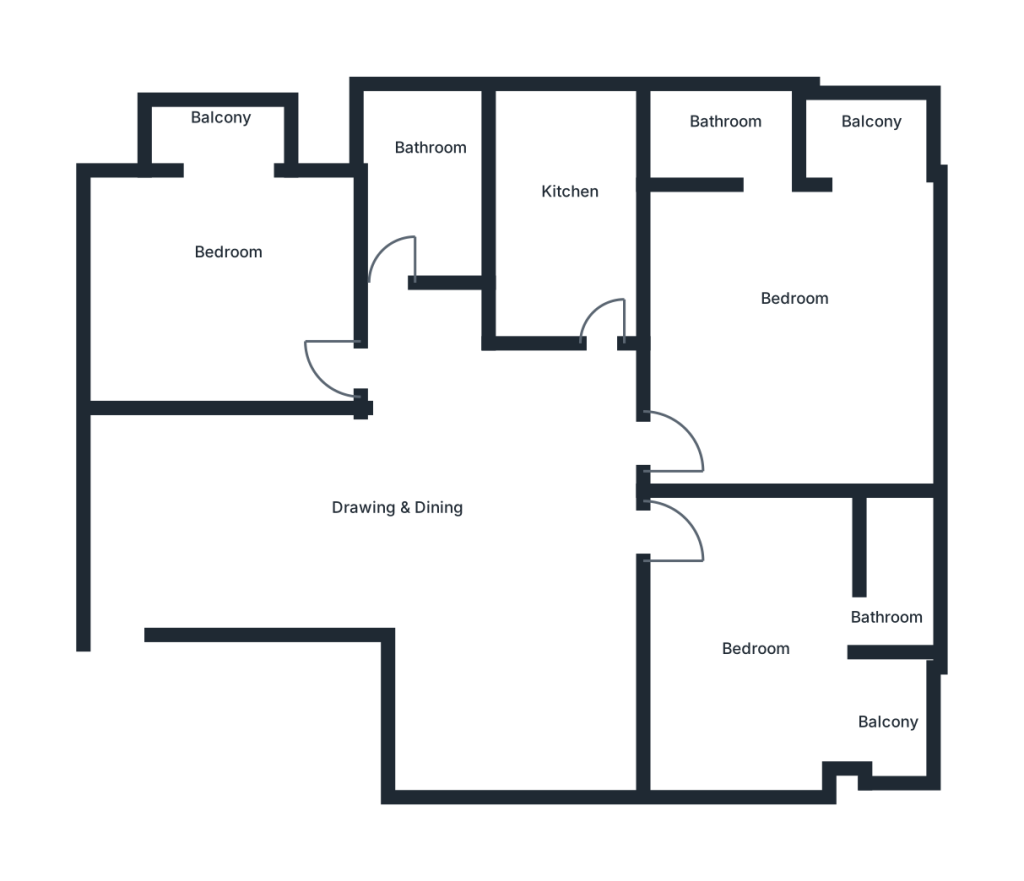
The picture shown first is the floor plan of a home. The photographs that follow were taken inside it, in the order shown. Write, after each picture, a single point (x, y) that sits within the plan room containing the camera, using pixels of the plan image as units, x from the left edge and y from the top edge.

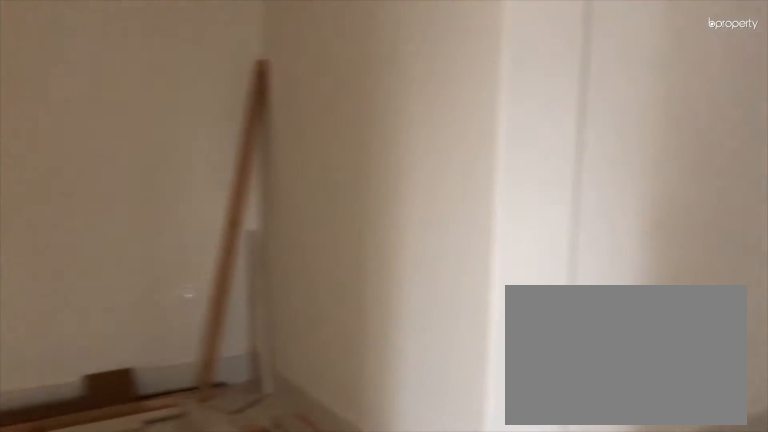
(457, 518)
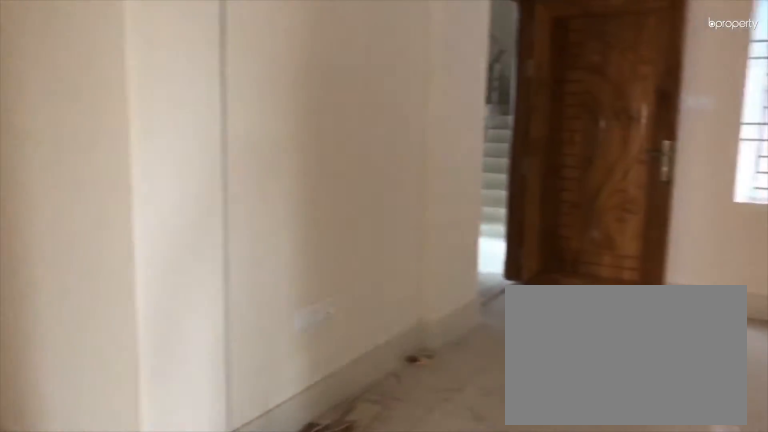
(457, 518)
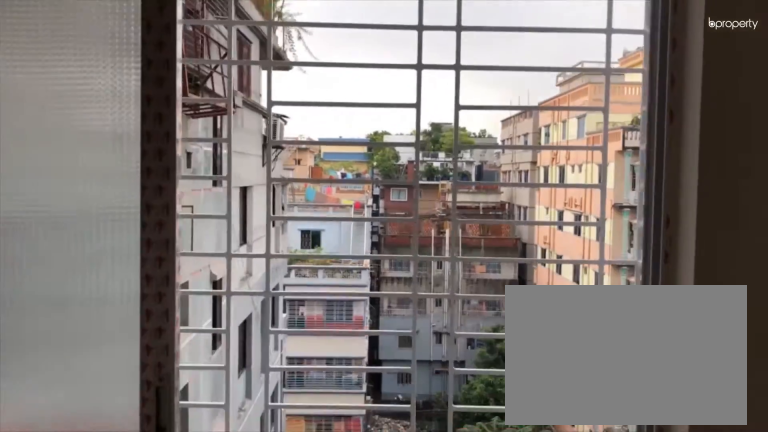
(215, 127)
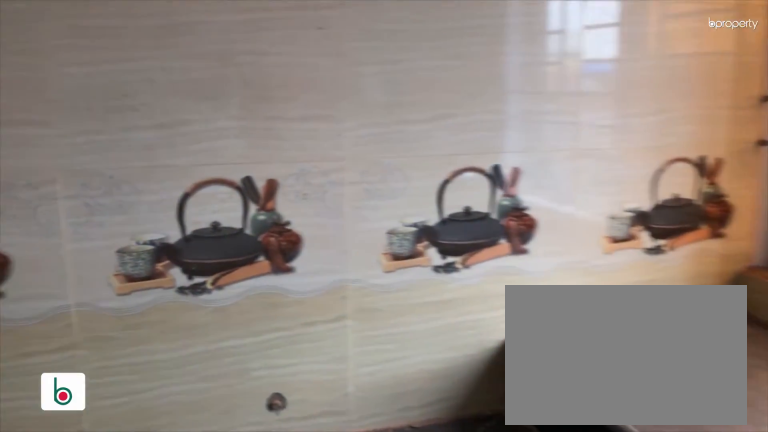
(573, 212)
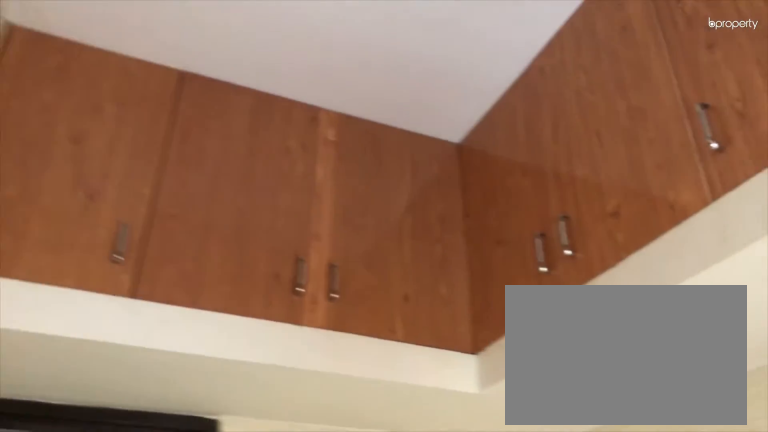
(573, 212)
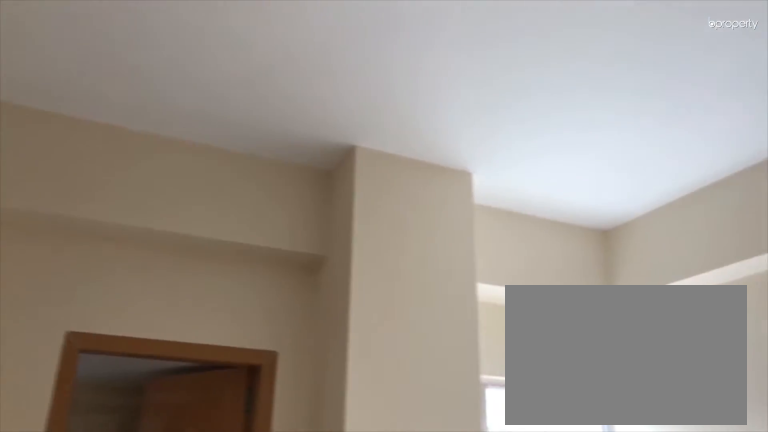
(783, 297)
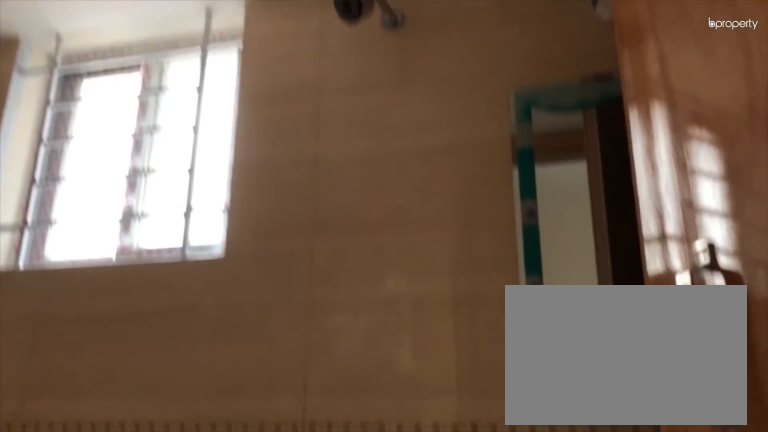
(899, 573)
